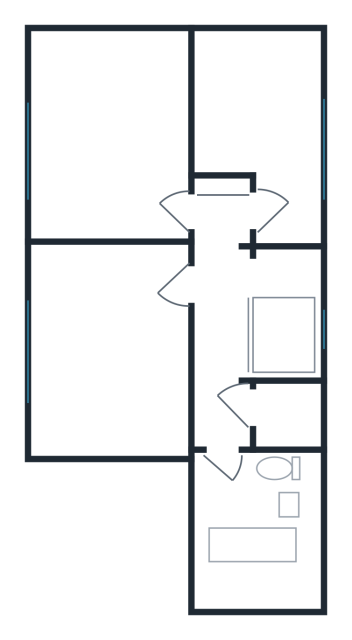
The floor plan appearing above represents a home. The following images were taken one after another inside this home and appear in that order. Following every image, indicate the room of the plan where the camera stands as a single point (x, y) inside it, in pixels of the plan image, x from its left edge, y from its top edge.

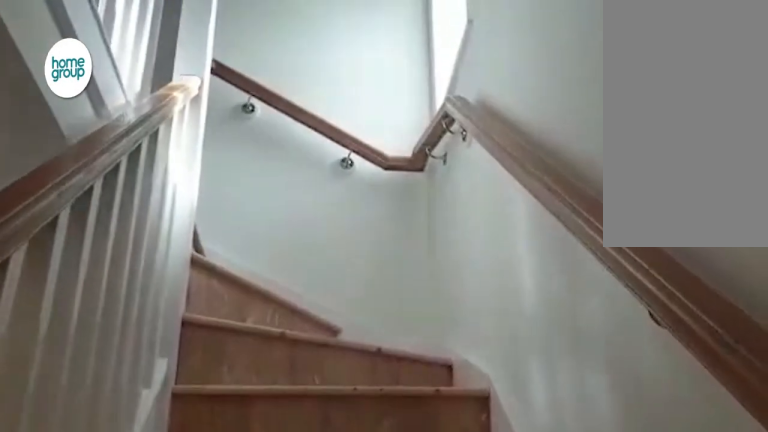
(251, 326)
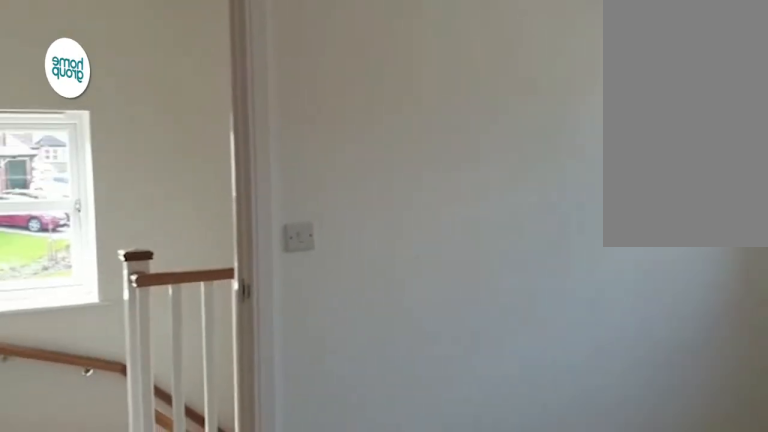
(112, 346)
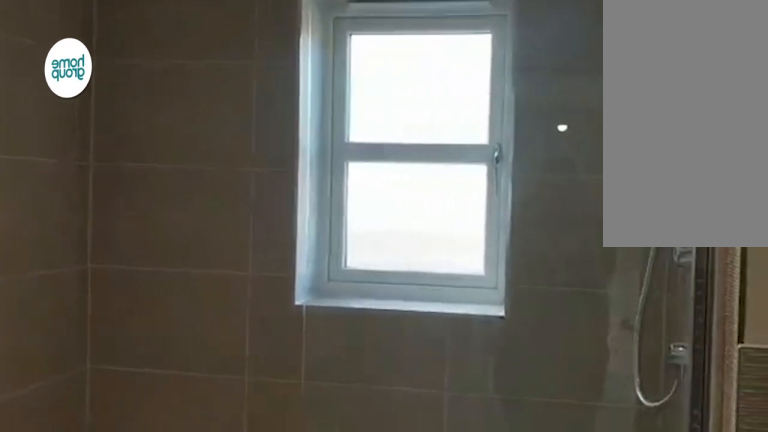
(262, 531)
